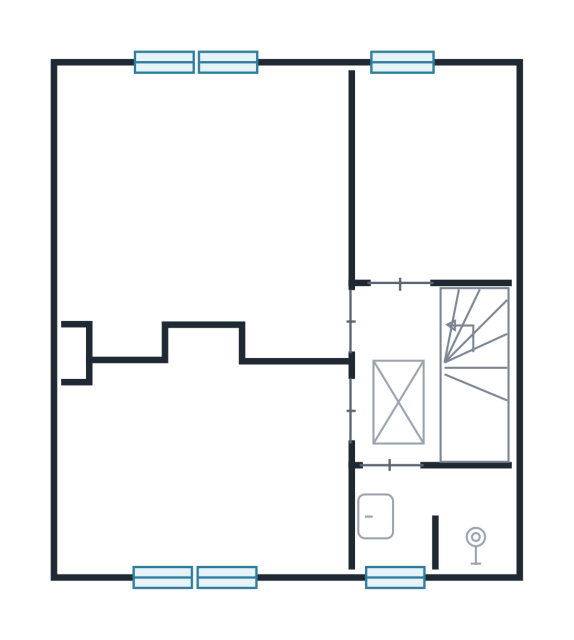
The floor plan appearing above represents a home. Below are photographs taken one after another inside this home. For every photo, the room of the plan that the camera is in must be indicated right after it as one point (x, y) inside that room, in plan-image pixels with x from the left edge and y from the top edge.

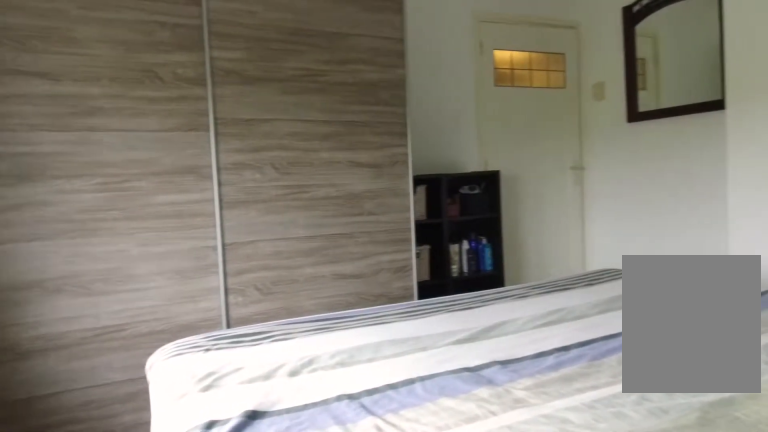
(211, 209)
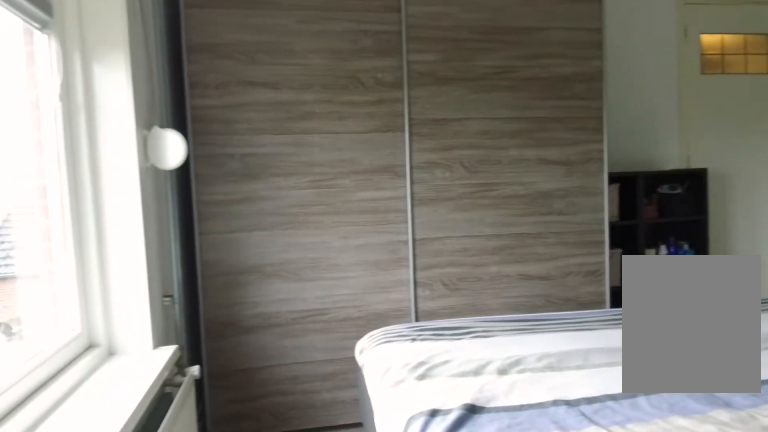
(211, 209)
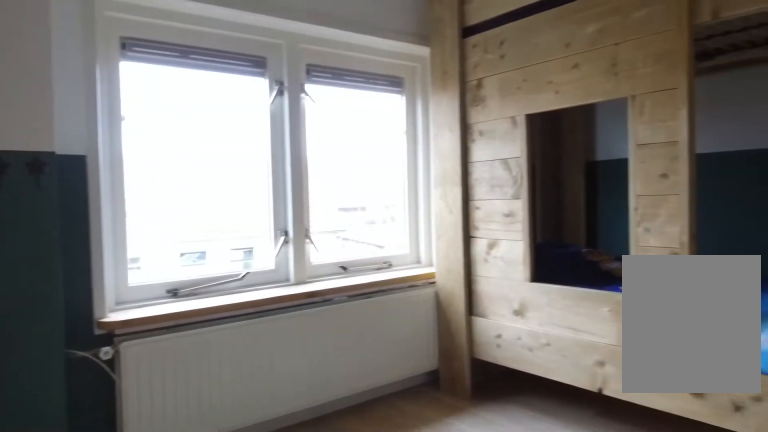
(208, 463)
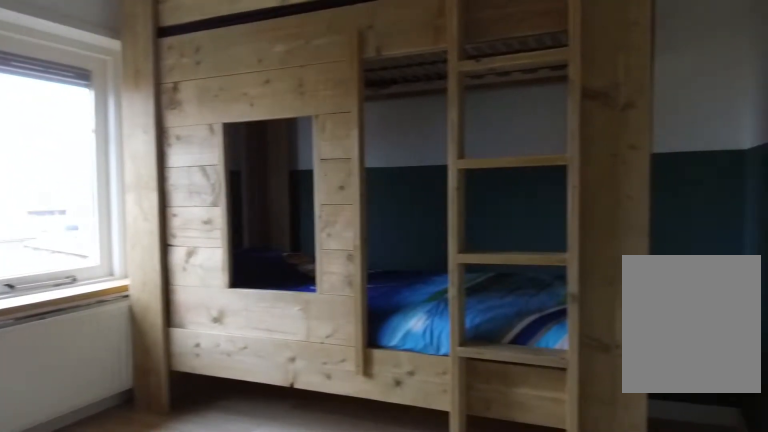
(208, 463)
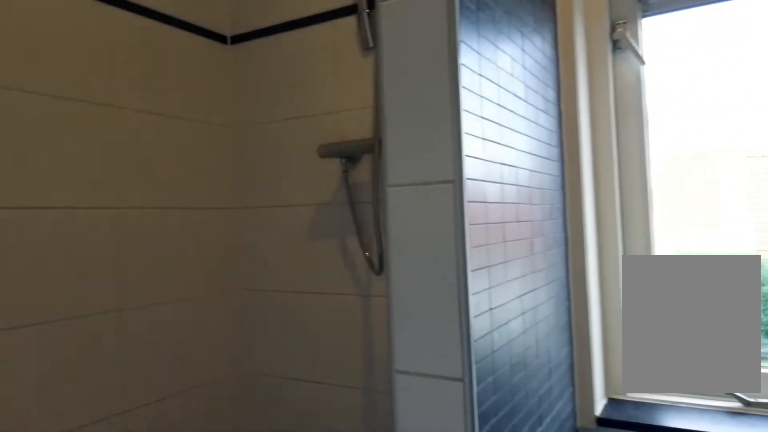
(434, 515)
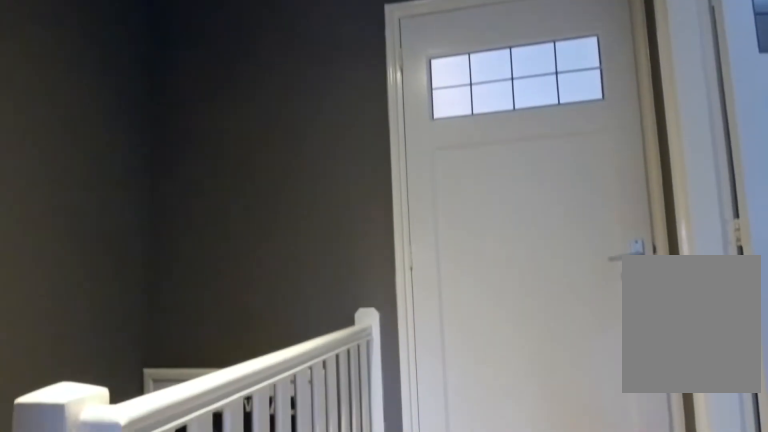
(399, 374)
